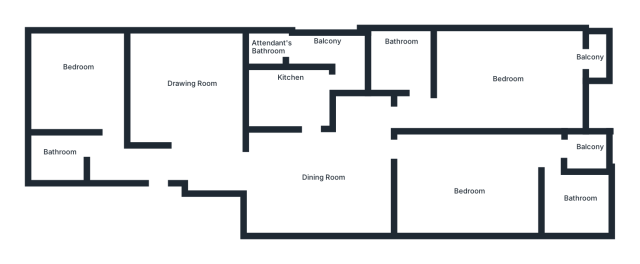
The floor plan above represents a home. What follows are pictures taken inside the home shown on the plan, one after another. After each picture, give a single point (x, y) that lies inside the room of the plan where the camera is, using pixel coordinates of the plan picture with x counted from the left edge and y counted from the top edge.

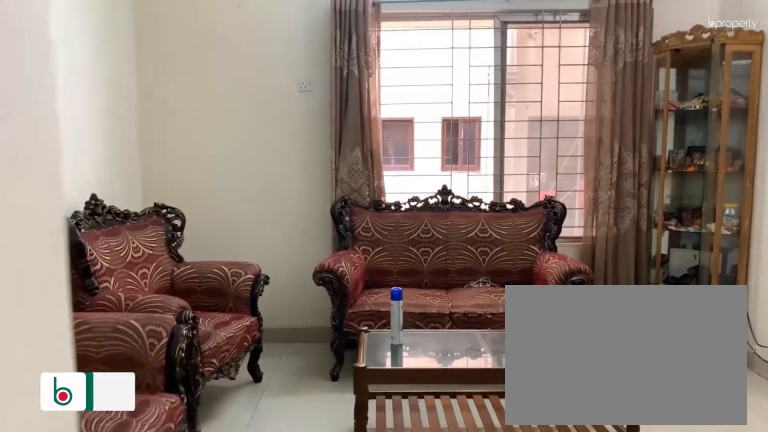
(183, 99)
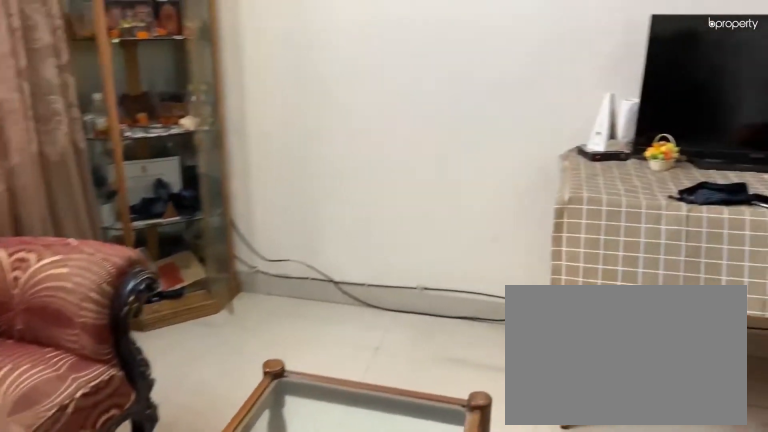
(187, 101)
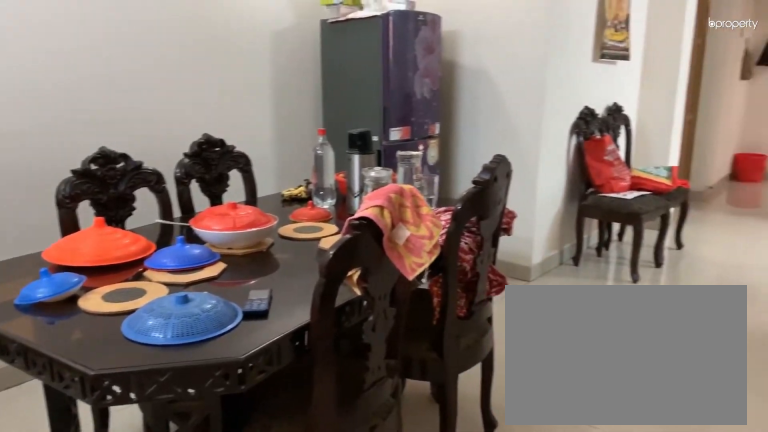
(315, 183)
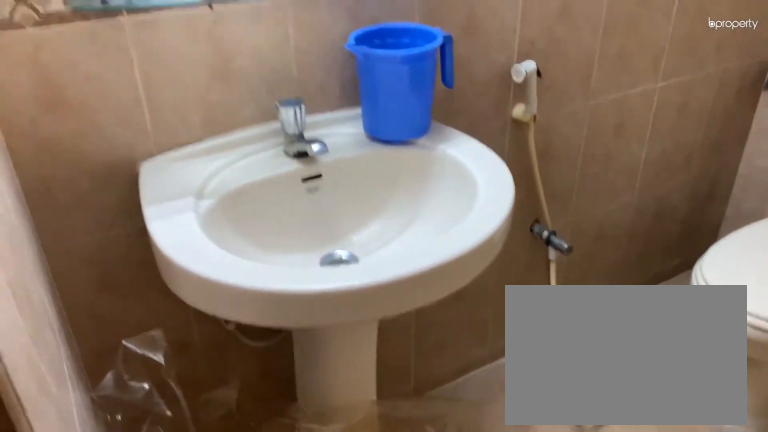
(59, 153)
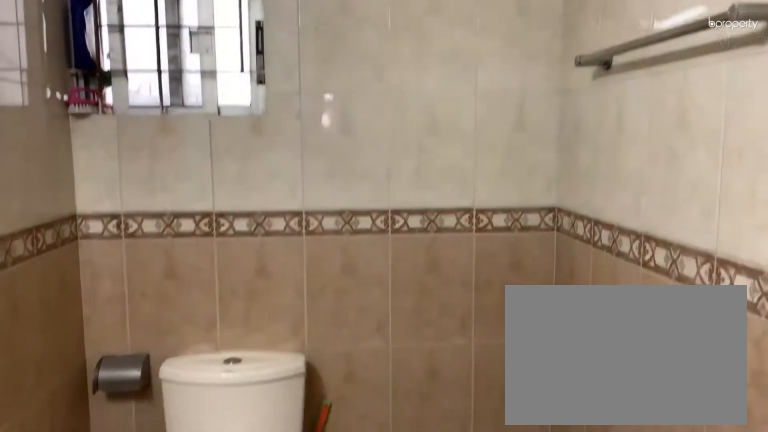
(59, 153)
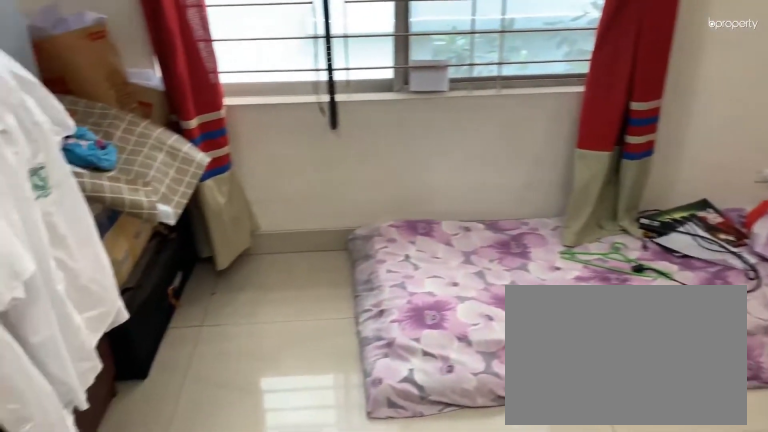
(81, 83)
